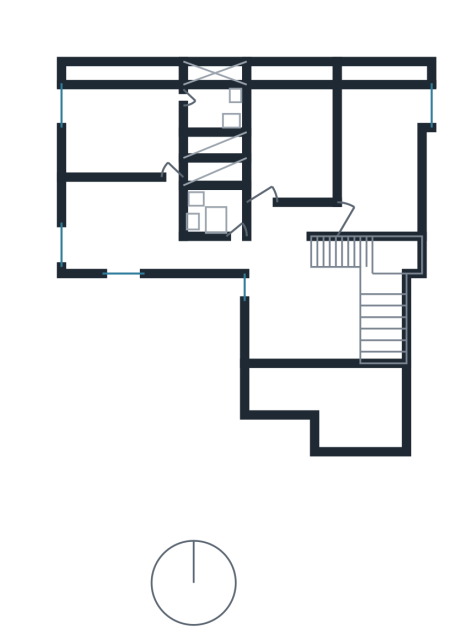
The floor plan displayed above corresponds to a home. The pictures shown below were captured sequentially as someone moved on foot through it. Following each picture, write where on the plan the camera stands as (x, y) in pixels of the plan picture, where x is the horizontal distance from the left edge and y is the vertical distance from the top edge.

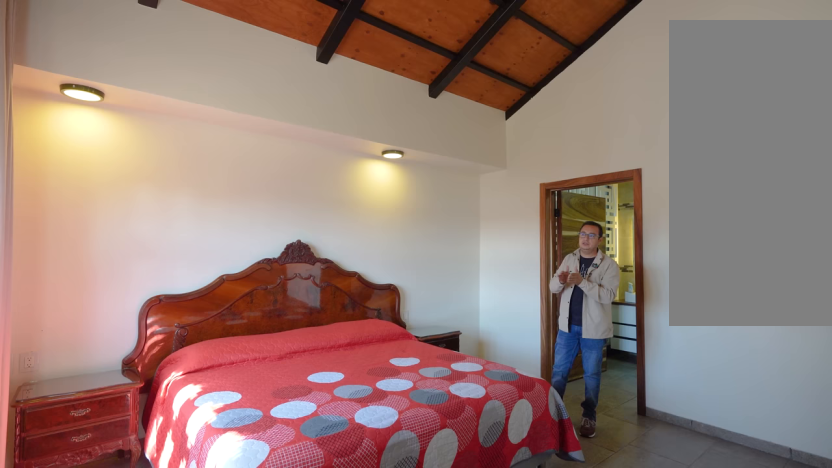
(126, 157)
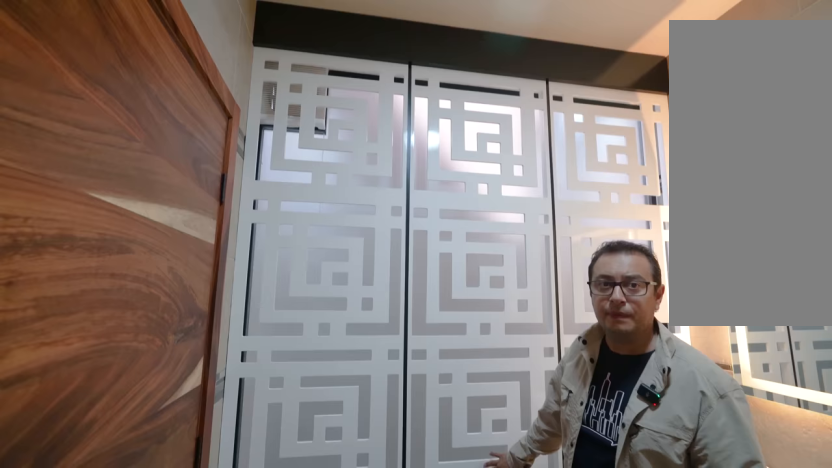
(214, 106)
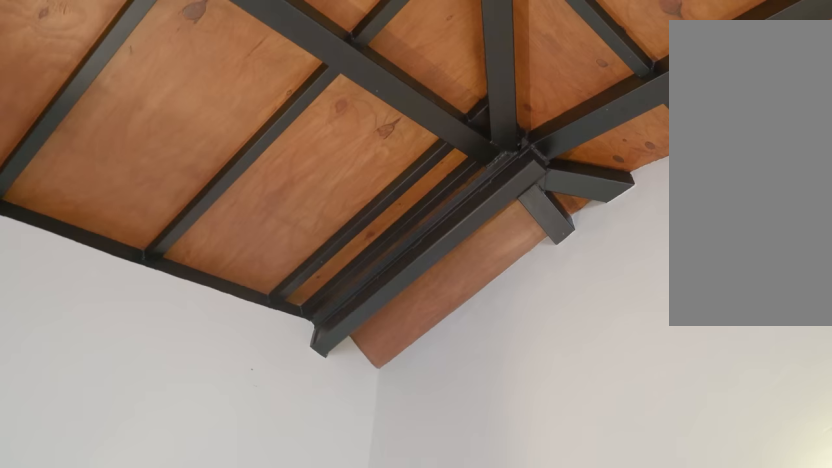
(170, 105)
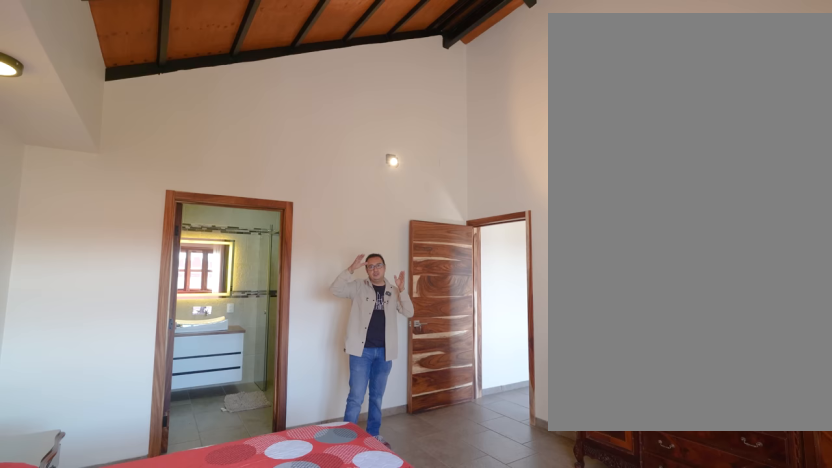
(120, 119)
